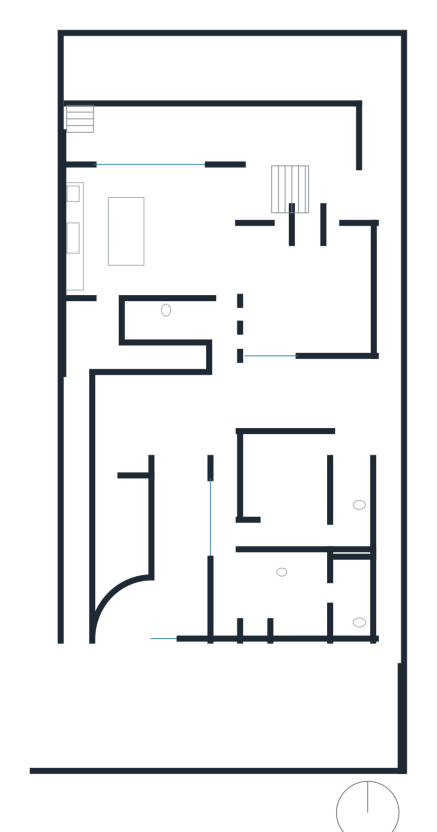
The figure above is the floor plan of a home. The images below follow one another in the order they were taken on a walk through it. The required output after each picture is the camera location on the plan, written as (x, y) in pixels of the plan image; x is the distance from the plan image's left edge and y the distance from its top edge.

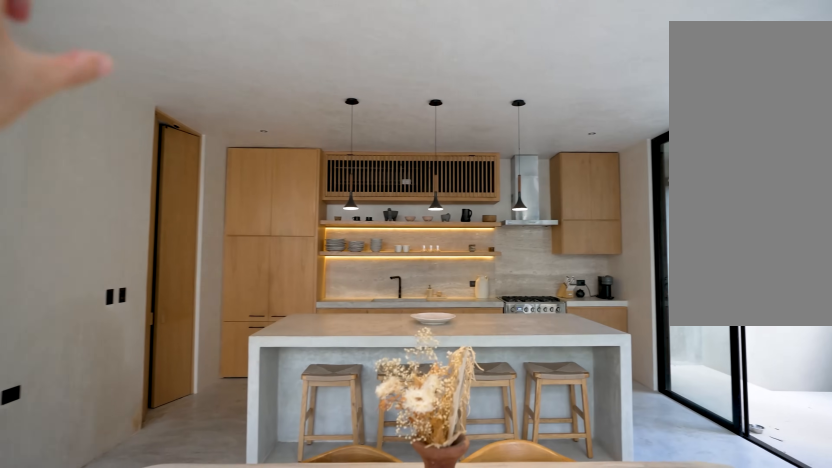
(255, 303)
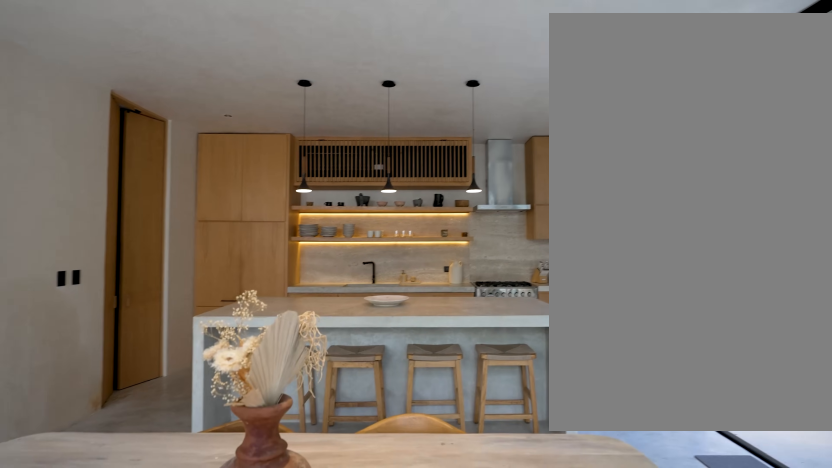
(227, 250)
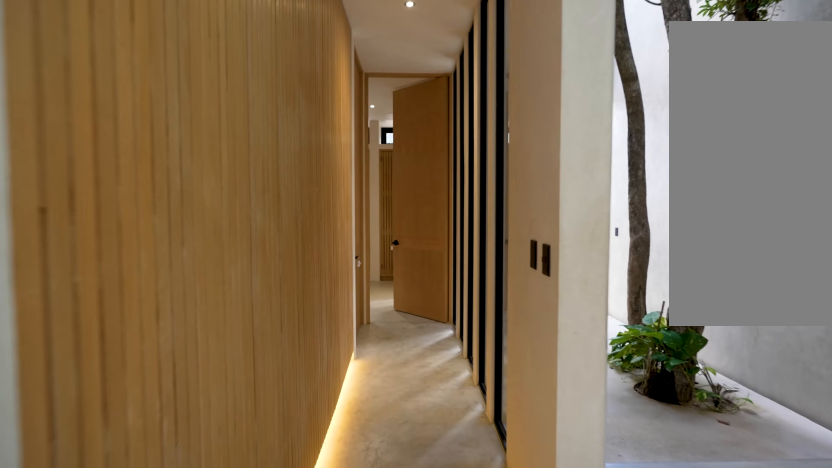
(224, 376)
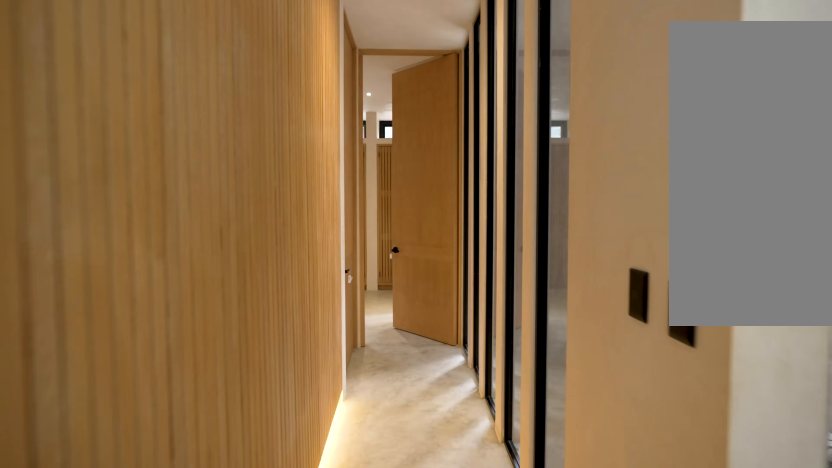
(225, 402)
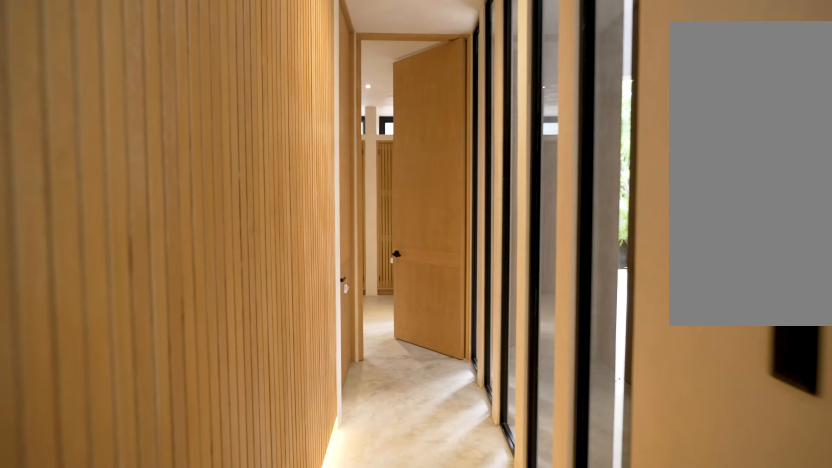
(224, 414)
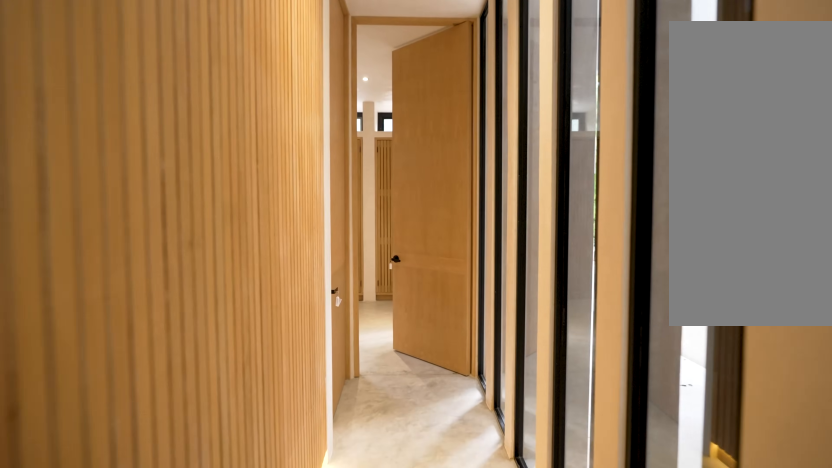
(224, 431)
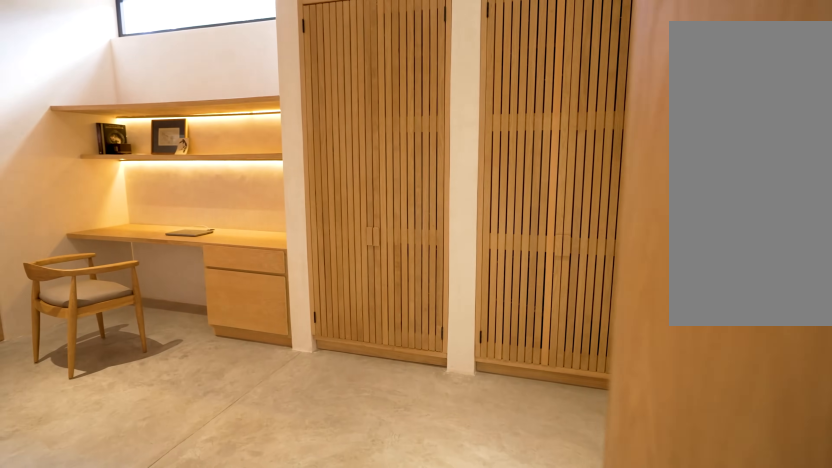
(226, 557)
